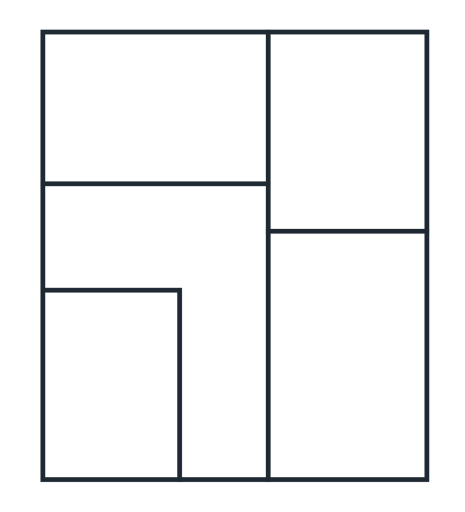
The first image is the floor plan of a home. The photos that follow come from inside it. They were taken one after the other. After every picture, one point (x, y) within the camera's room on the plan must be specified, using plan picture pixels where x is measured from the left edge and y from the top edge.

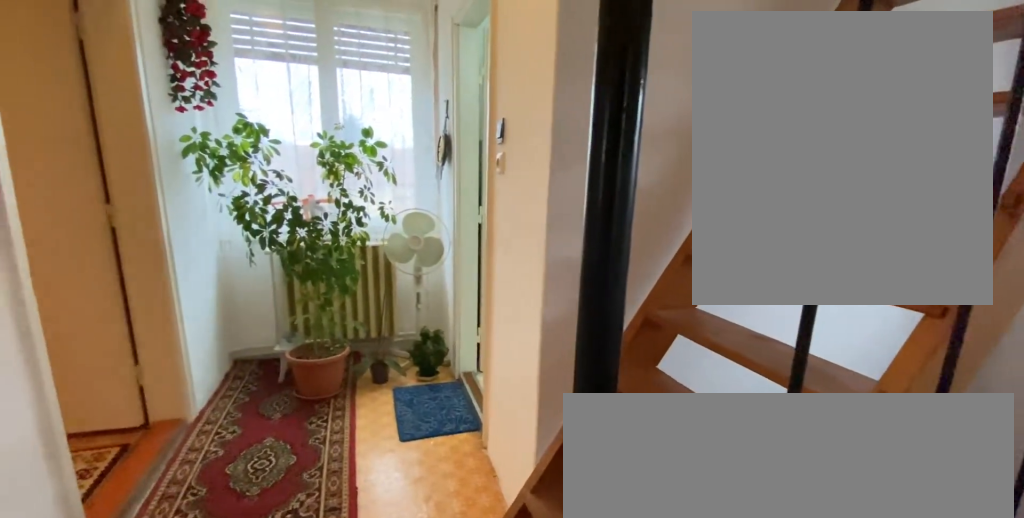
(224, 246)
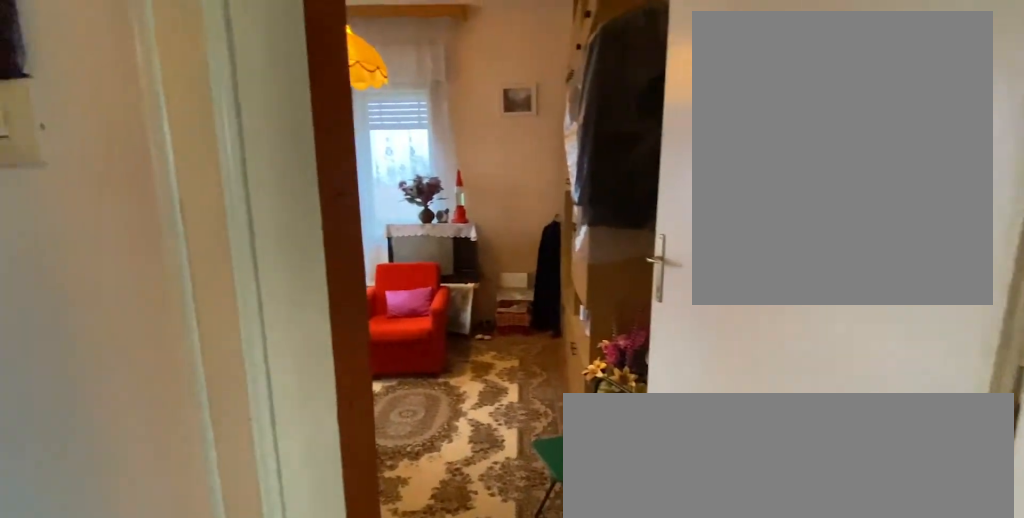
(223, 247)
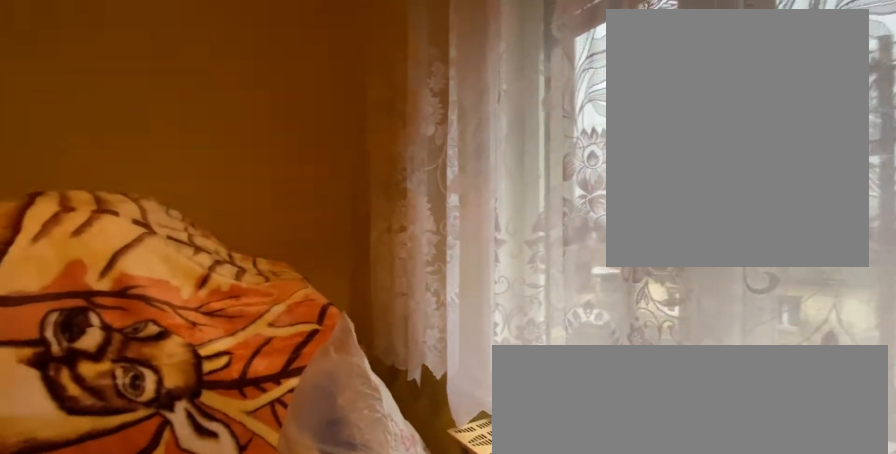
(161, 108)
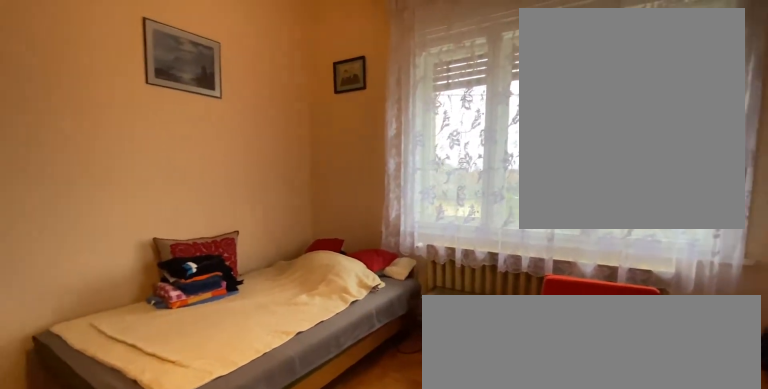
(349, 132)
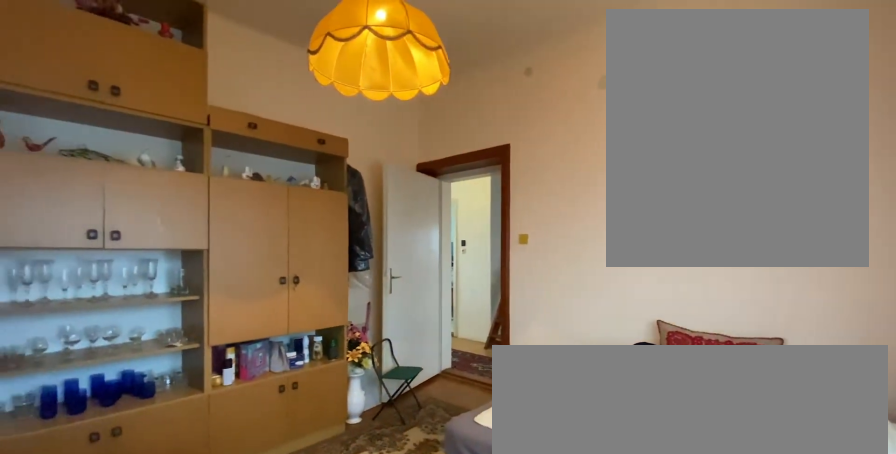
(349, 132)
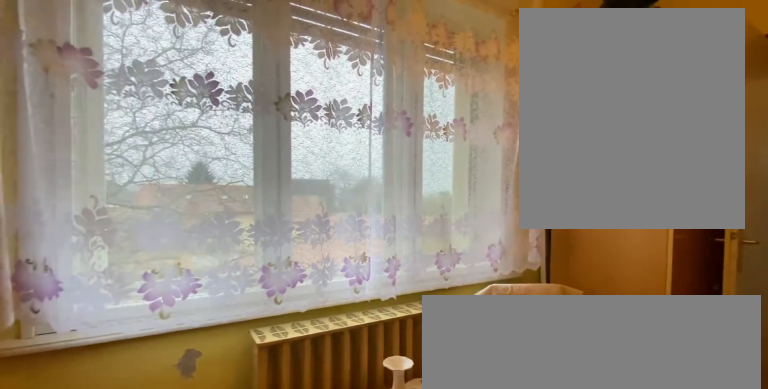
(348, 362)
